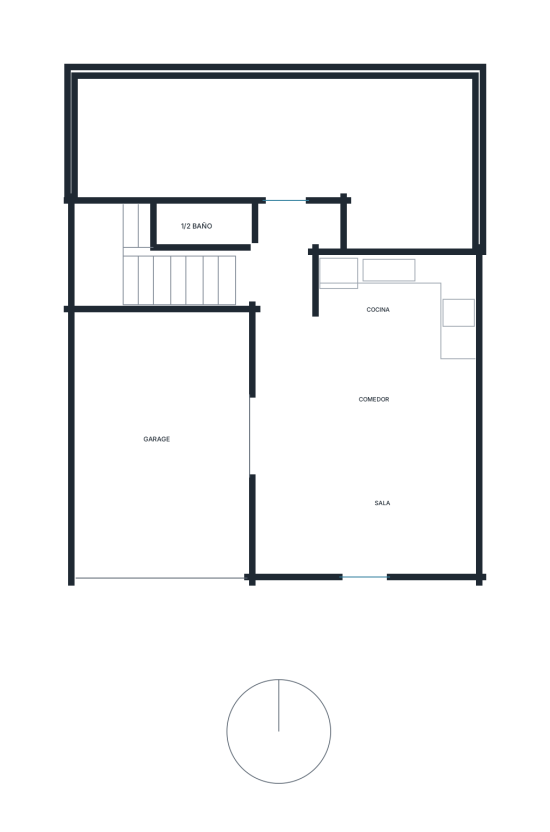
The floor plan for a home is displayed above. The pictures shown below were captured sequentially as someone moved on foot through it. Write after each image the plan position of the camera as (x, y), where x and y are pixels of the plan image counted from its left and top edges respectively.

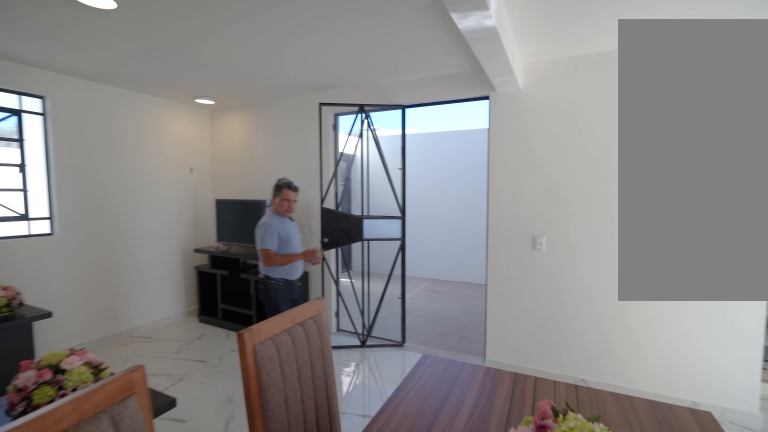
(392, 358)
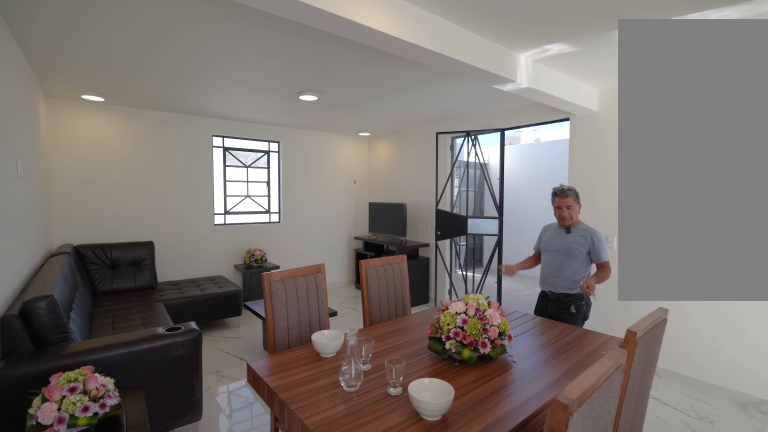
(441, 381)
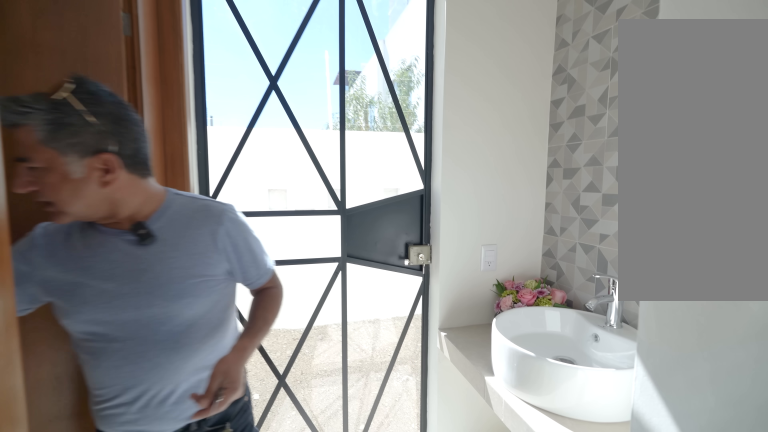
(286, 269)
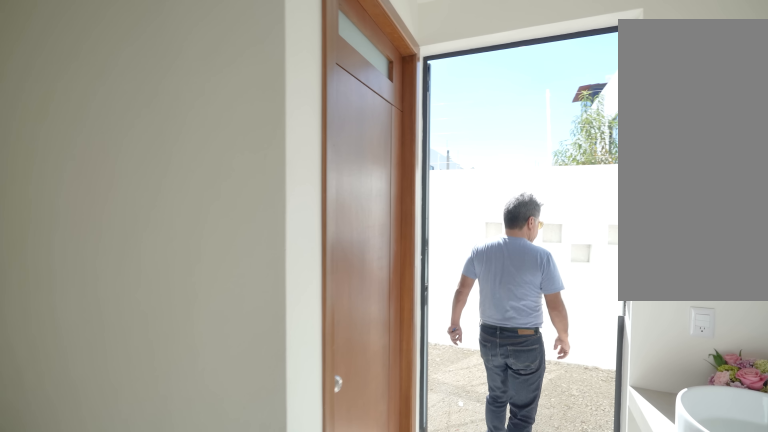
(276, 280)
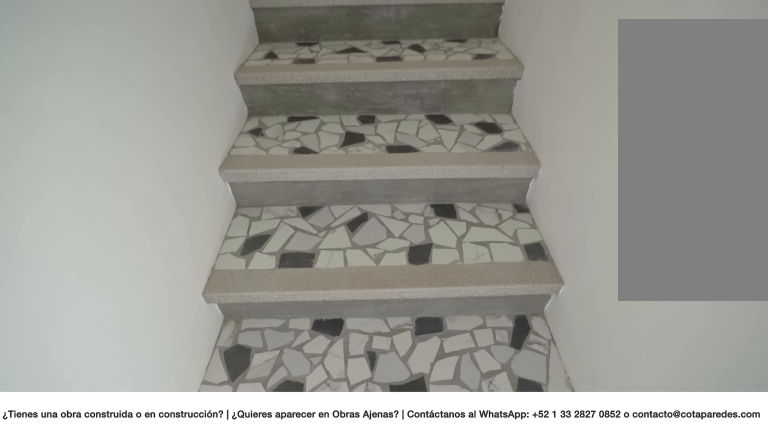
(240, 275)
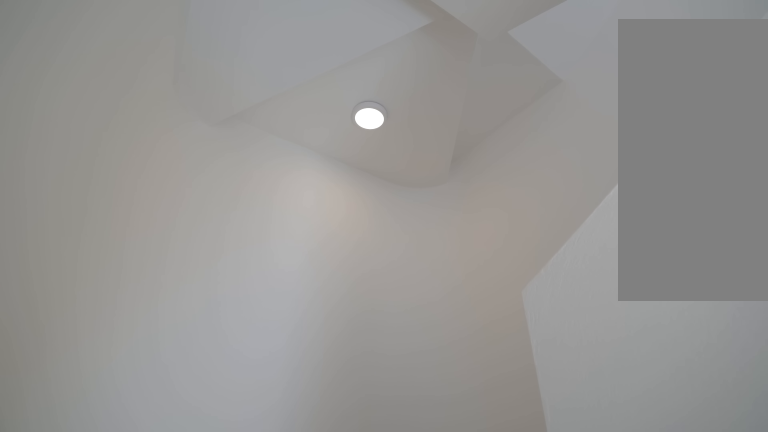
(246, 273)
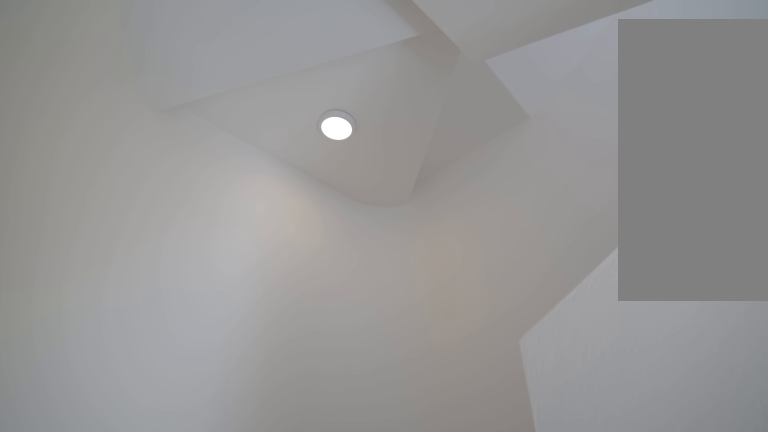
(220, 279)
